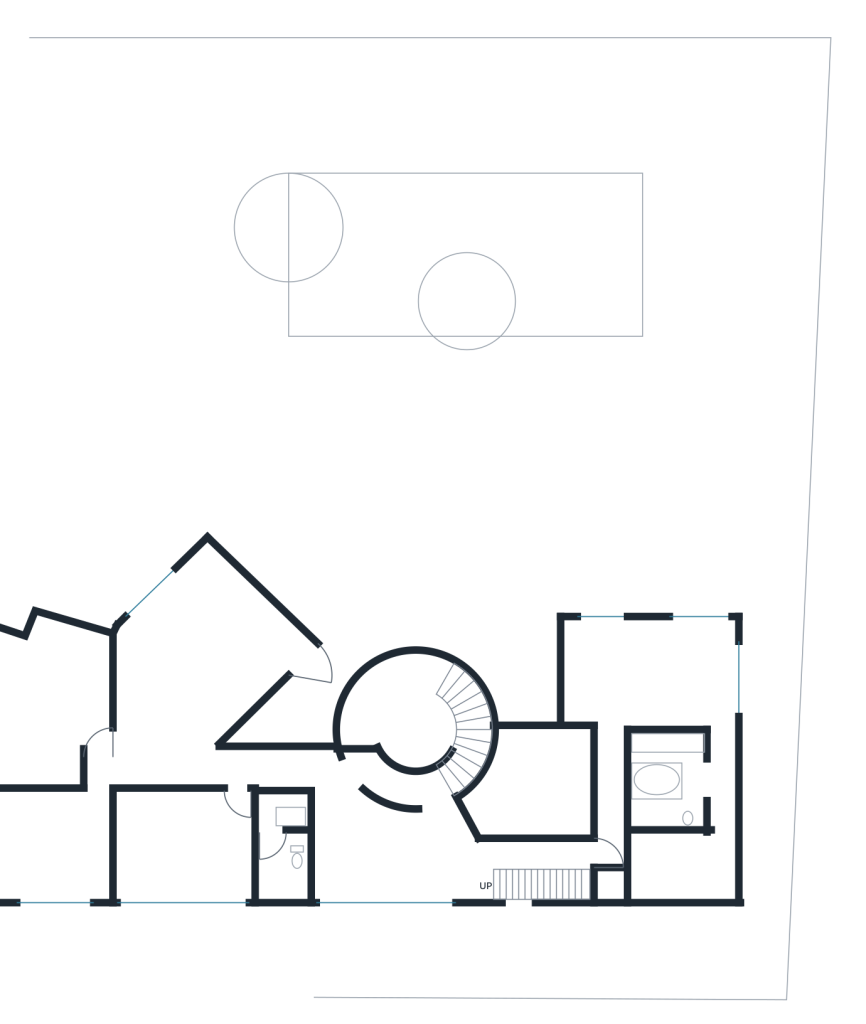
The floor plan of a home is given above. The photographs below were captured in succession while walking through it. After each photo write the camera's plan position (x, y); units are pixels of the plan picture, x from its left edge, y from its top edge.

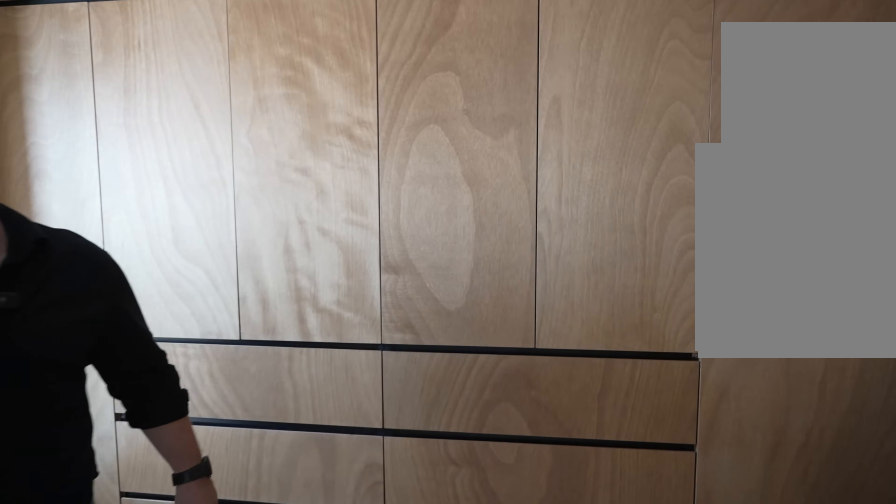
(675, 870)
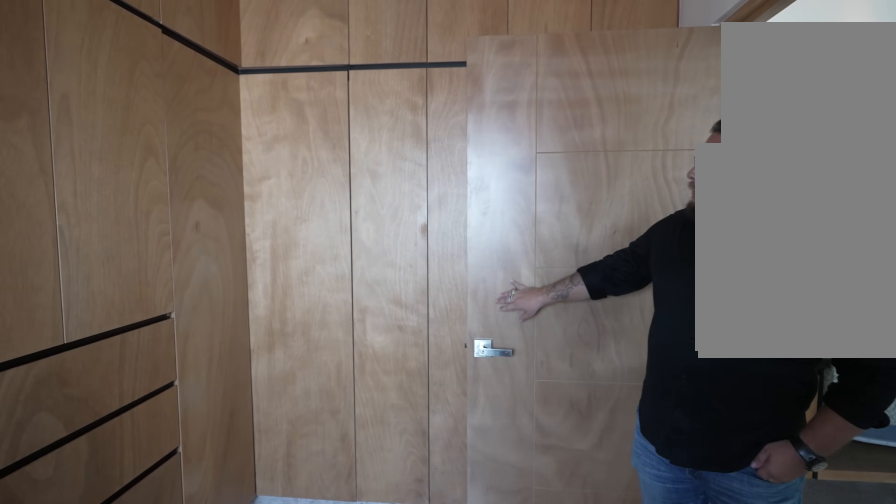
(675, 870)
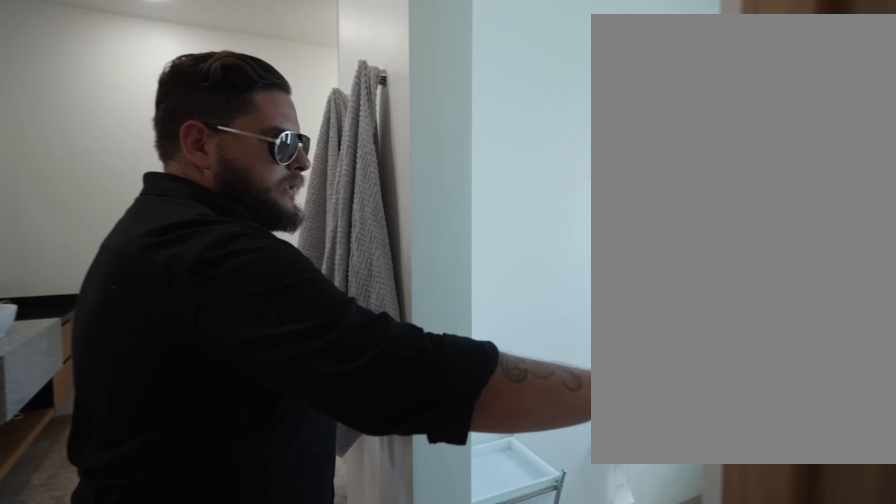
(703, 787)
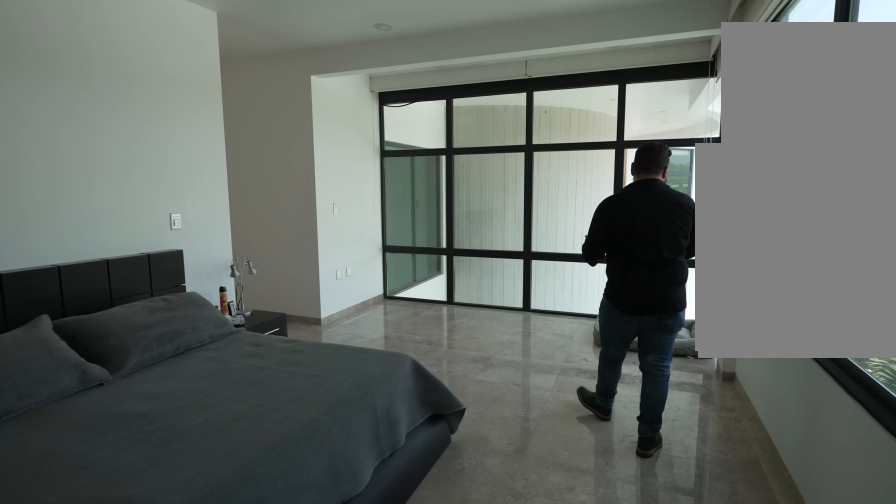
(686, 638)
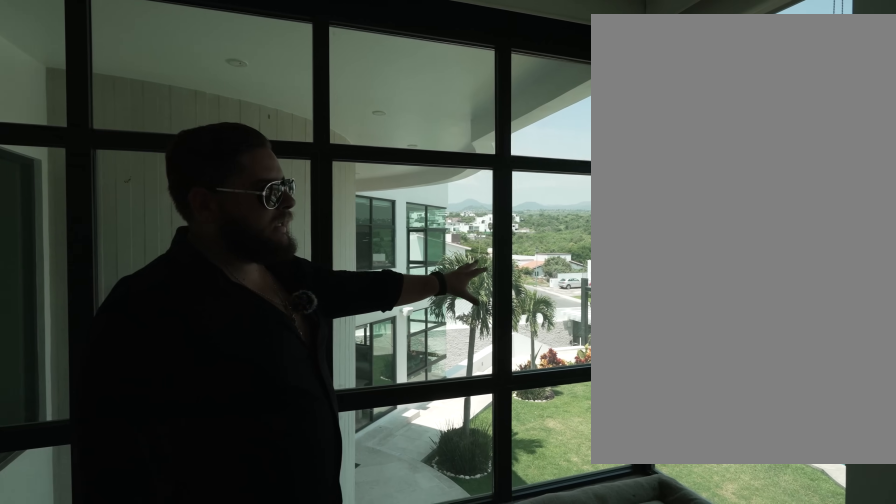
(635, 640)
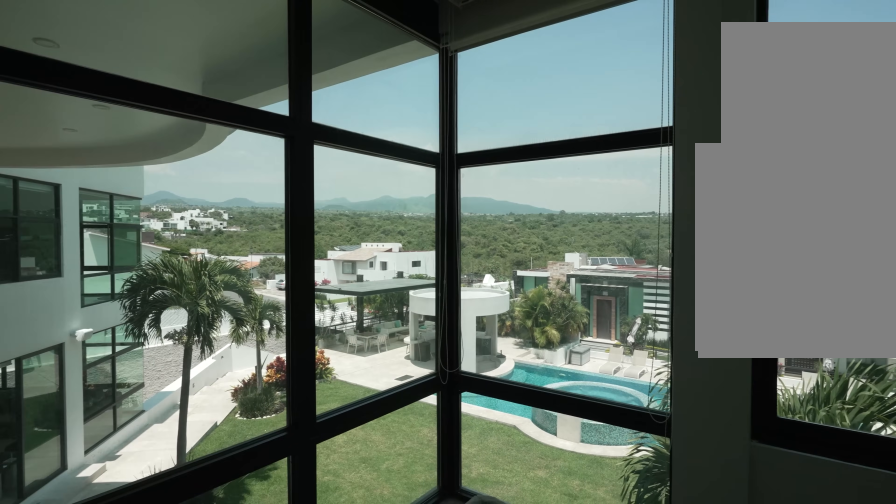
(635, 640)
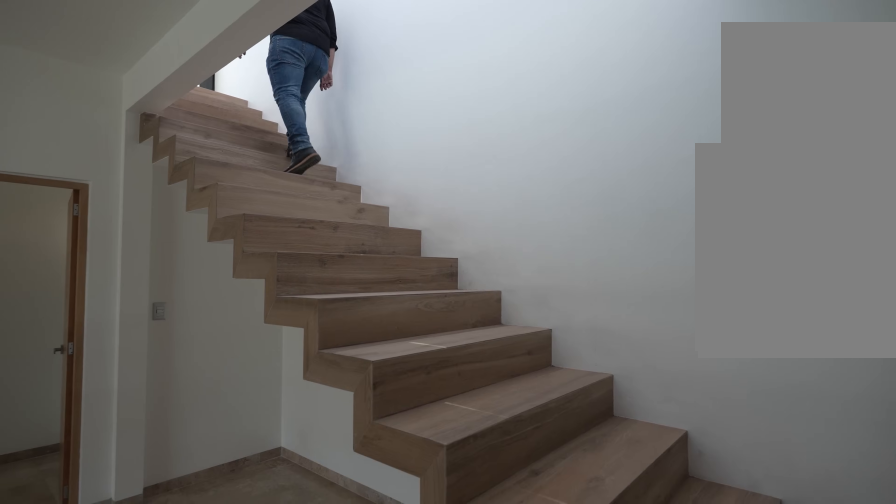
(489, 860)
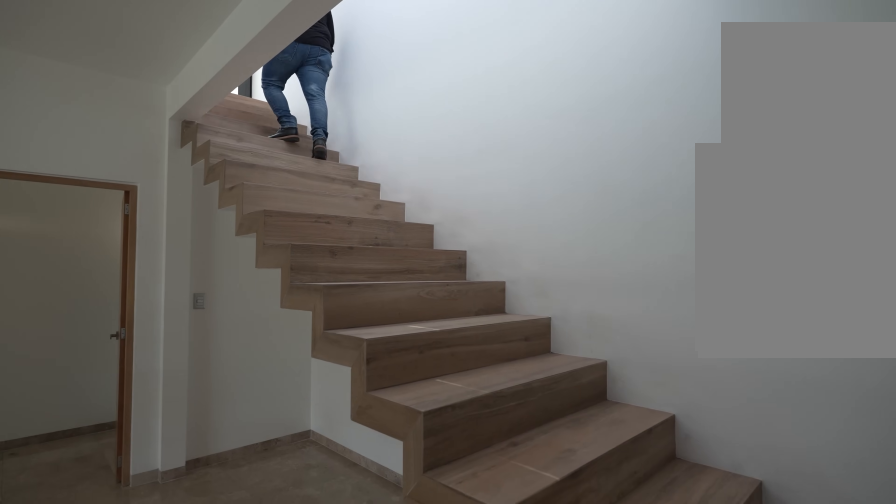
(487, 862)
